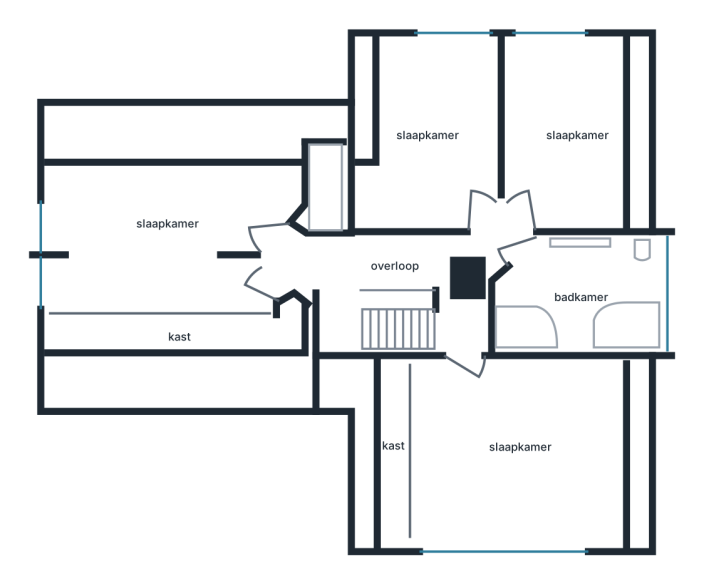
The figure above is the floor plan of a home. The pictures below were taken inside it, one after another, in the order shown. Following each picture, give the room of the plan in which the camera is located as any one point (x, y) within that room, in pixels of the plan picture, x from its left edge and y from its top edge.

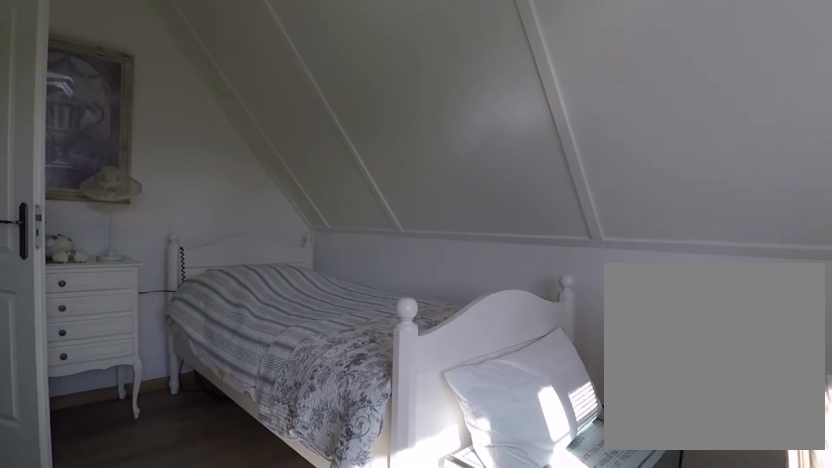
(433, 136)
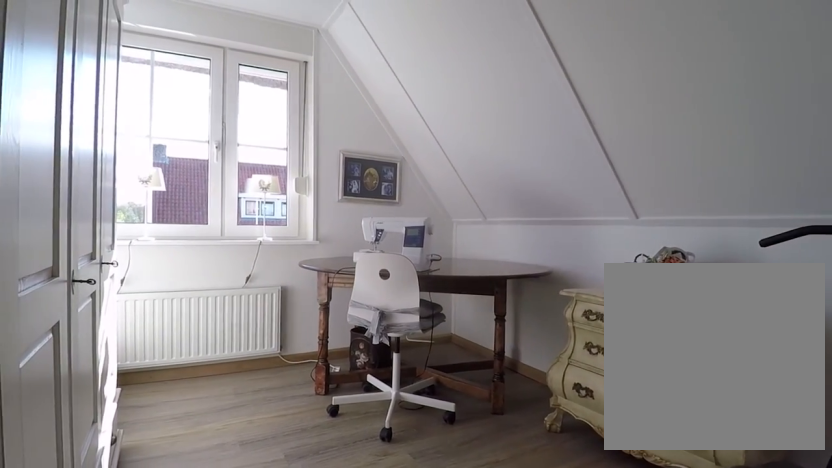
(568, 133)
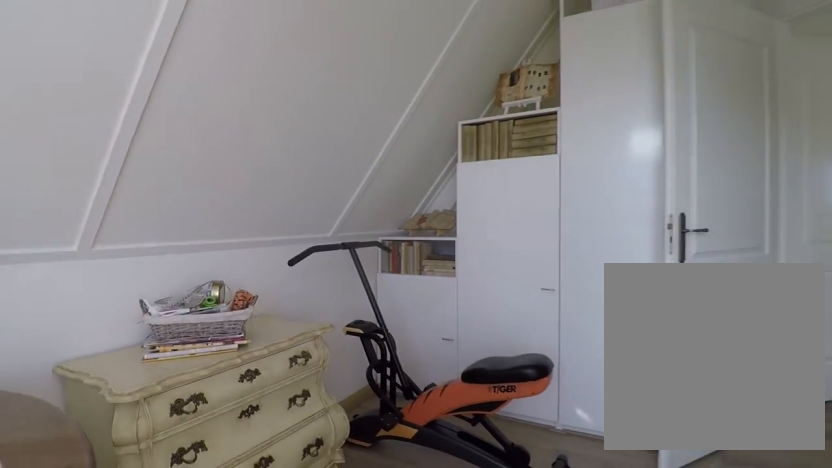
(568, 133)
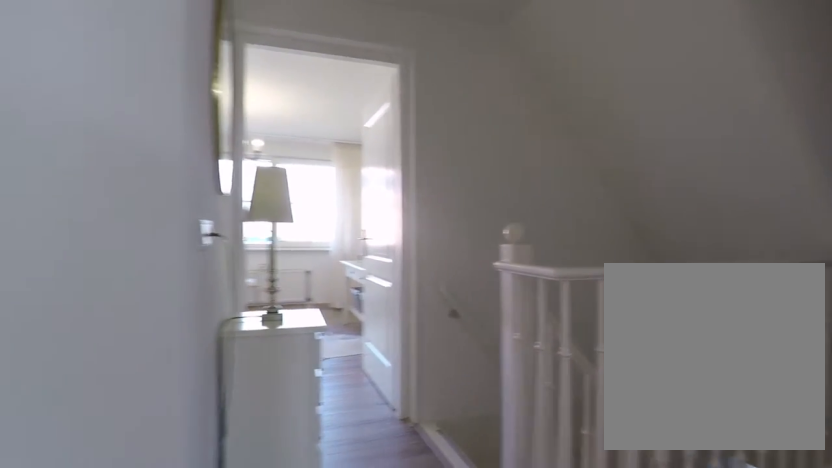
(412, 268)
